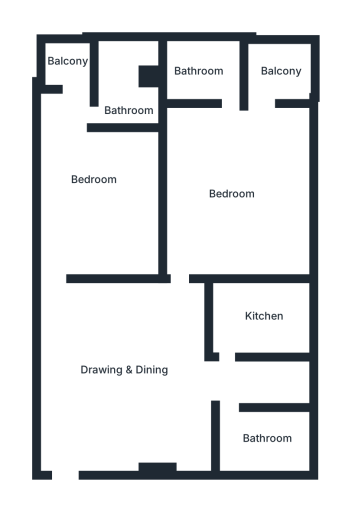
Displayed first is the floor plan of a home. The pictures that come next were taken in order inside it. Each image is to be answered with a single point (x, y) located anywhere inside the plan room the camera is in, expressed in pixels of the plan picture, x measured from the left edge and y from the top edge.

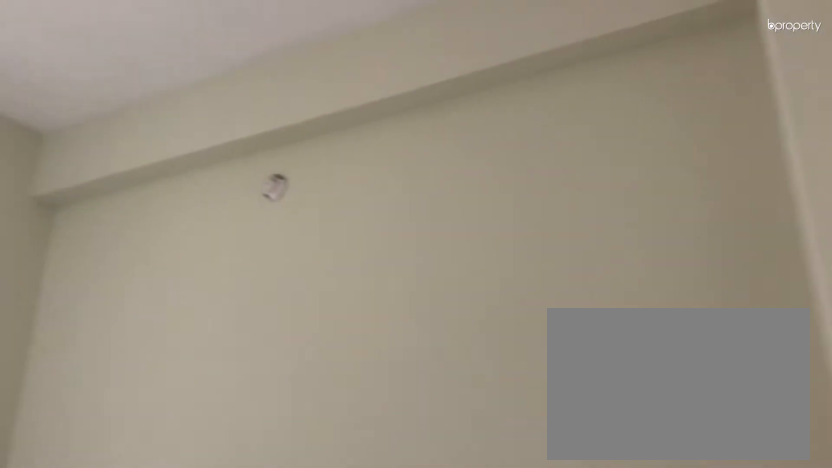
(91, 173)
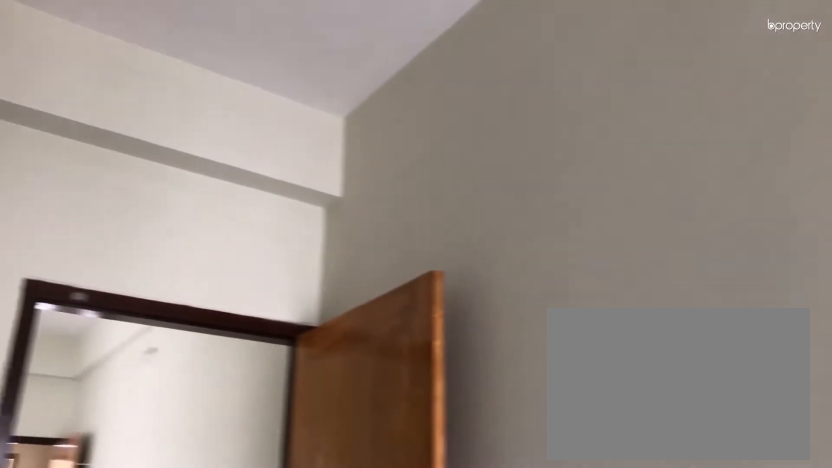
(84, 166)
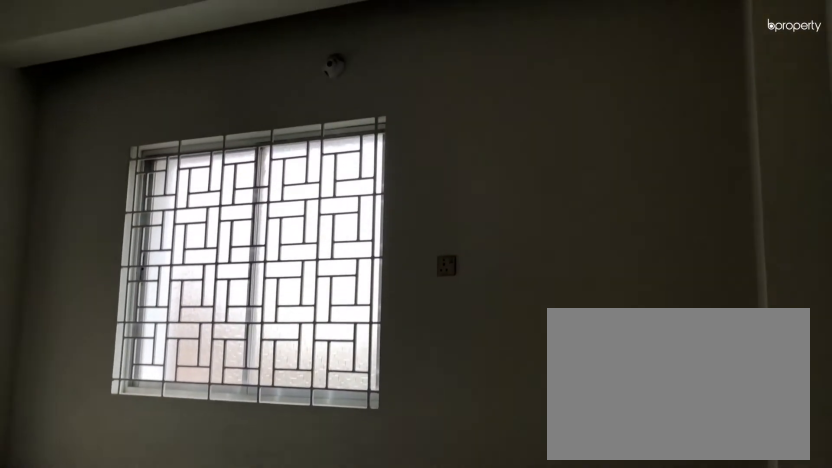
(243, 169)
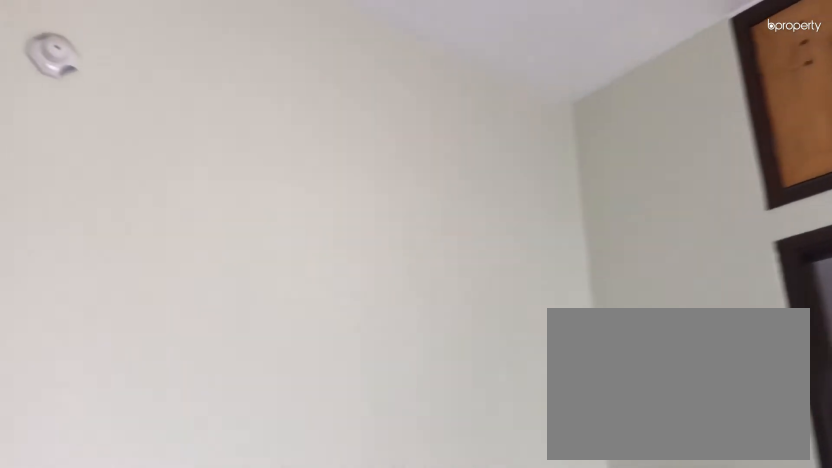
(243, 169)
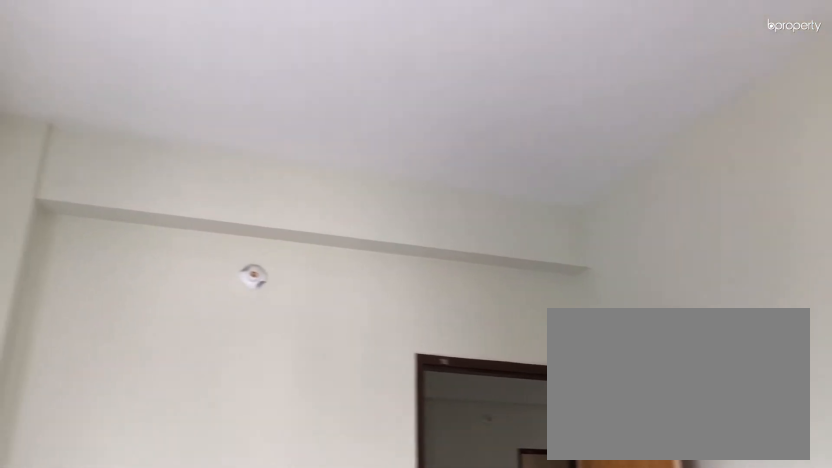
(243, 169)
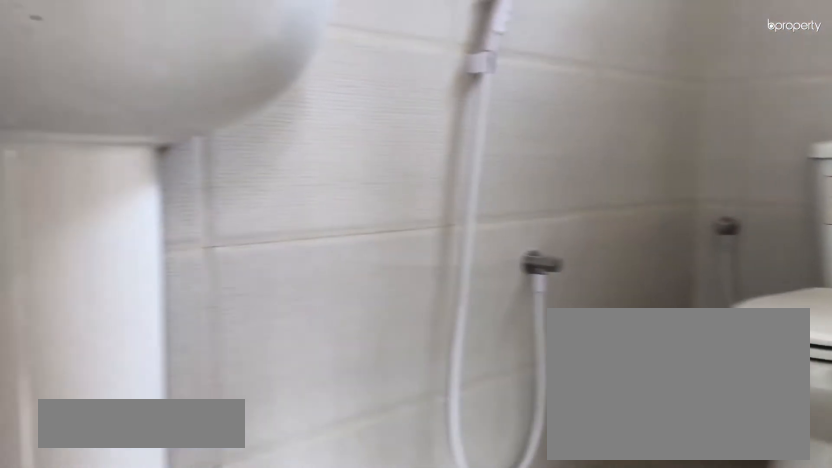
(205, 68)
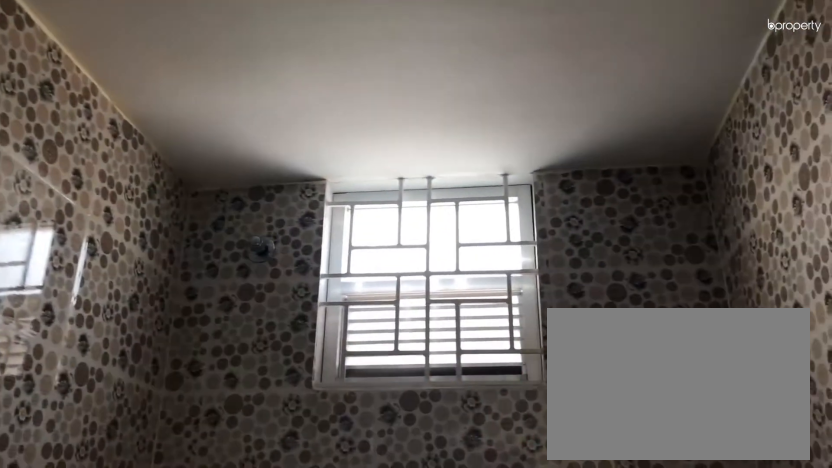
(205, 68)
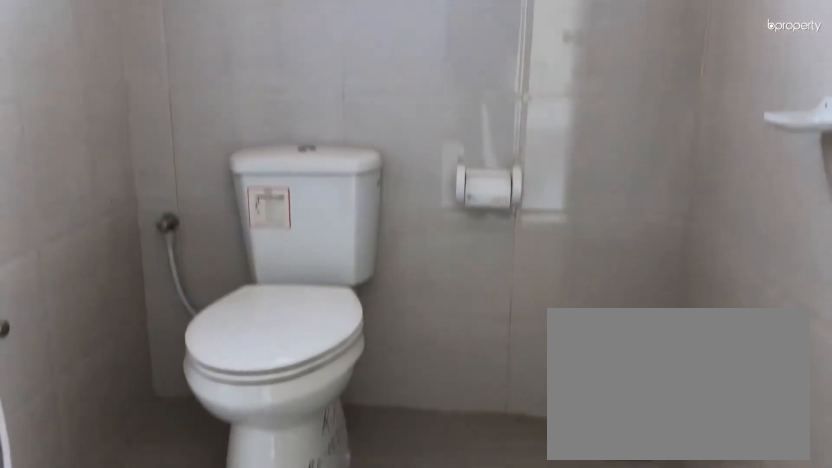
(205, 68)
